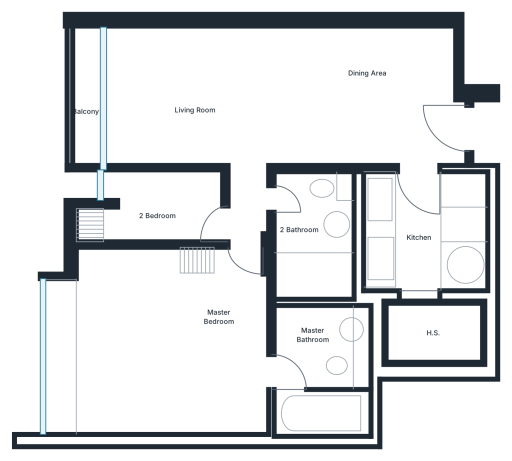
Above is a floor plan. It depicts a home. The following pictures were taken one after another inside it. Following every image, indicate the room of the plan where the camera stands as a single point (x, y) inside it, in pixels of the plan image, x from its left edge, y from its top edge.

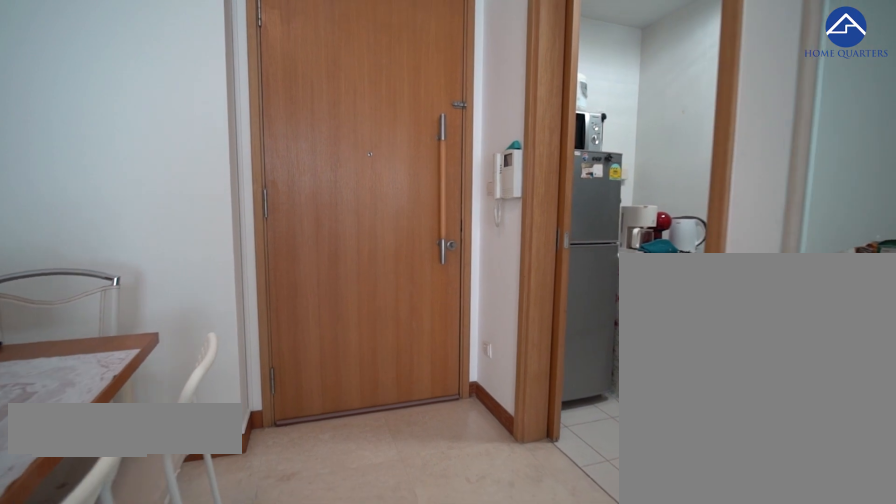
(430, 135)
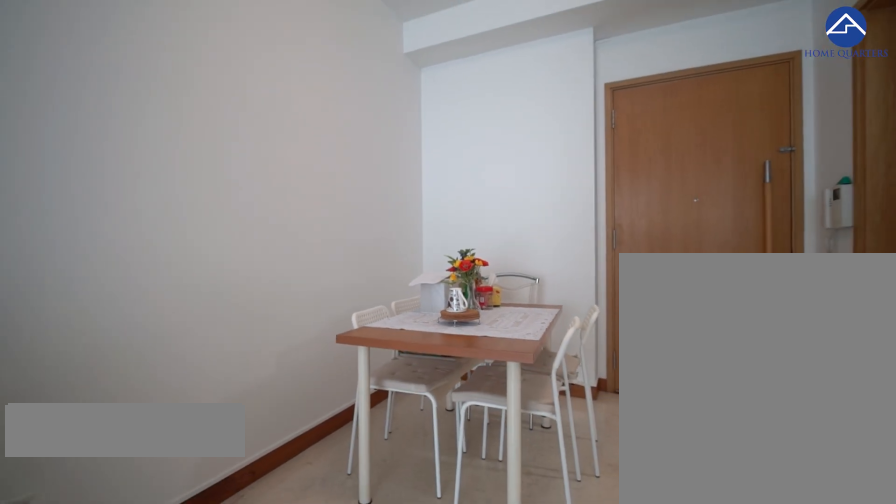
(362, 95)
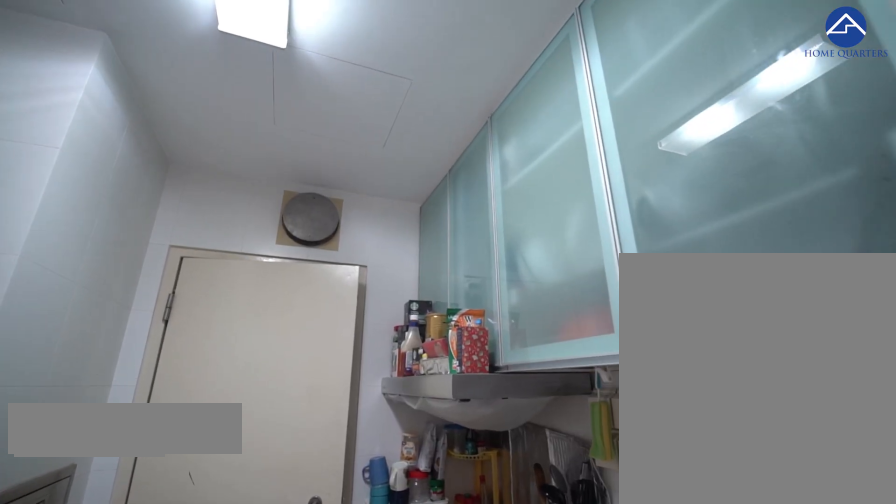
(426, 231)
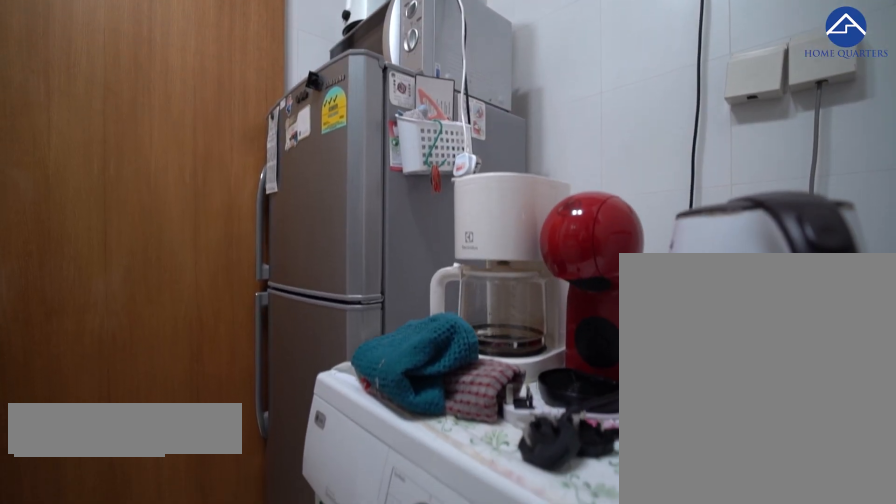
(426, 231)
